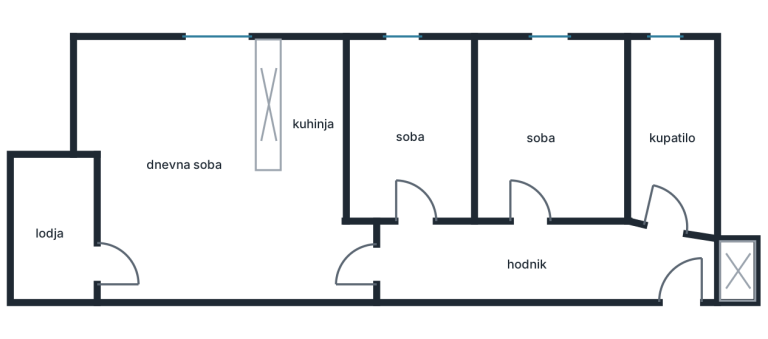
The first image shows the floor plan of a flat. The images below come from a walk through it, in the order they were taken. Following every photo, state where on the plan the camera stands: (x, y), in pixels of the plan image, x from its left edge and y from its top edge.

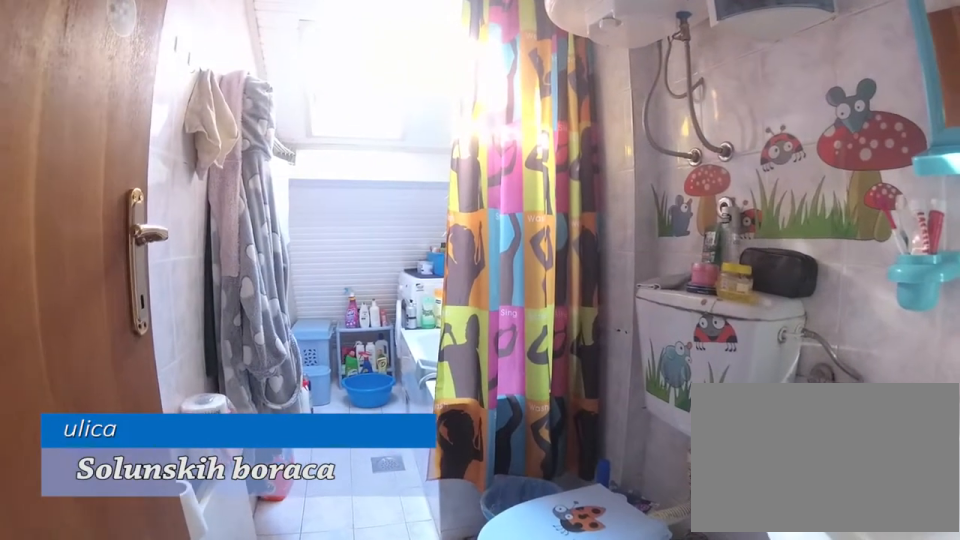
(664, 227)
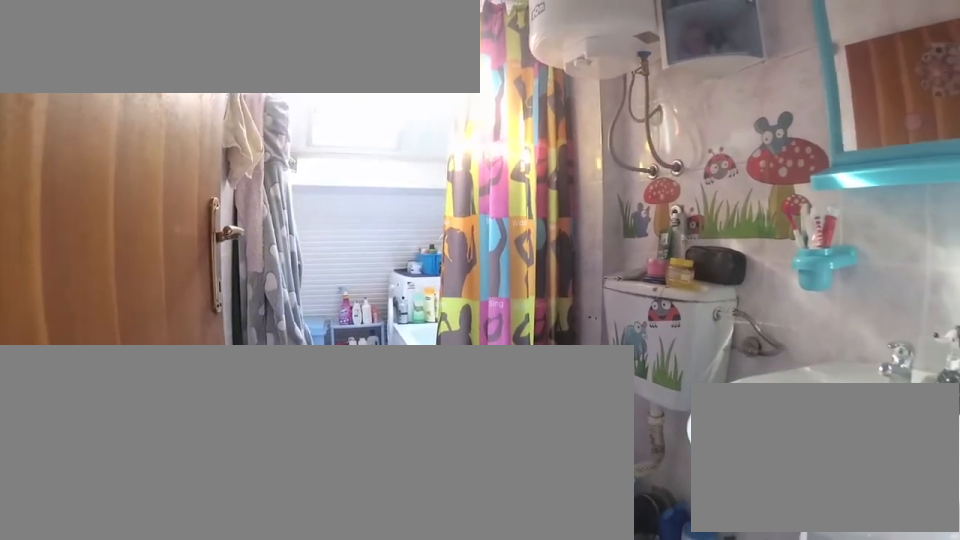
(665, 226)
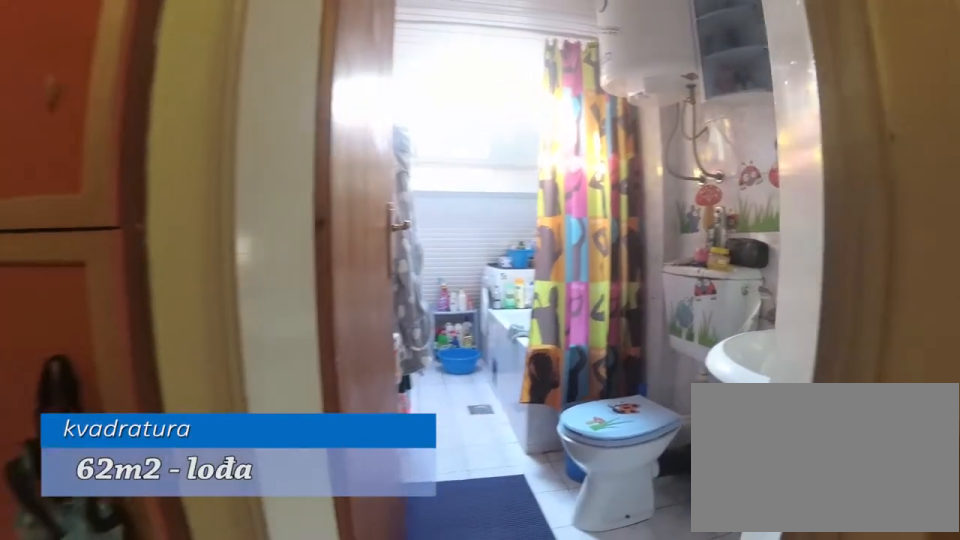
(666, 251)
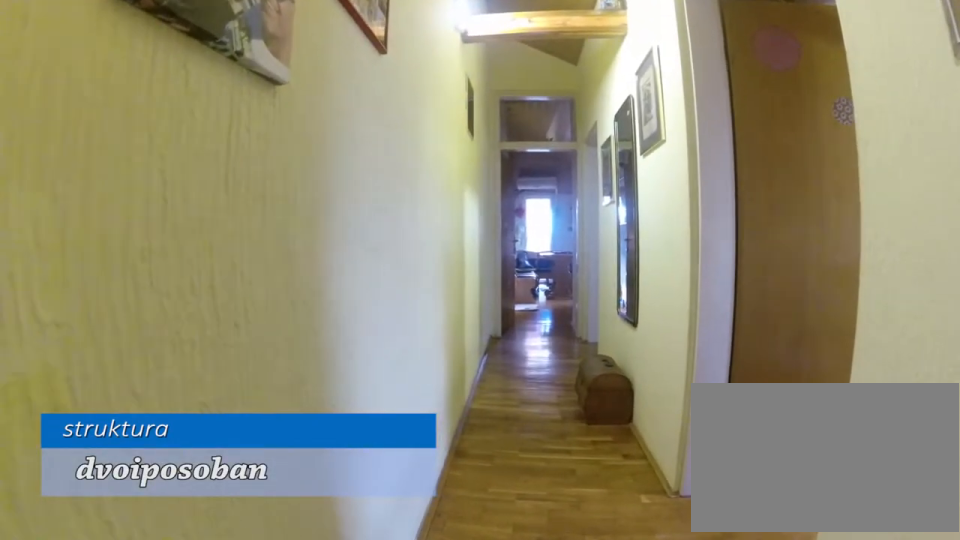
(620, 260)
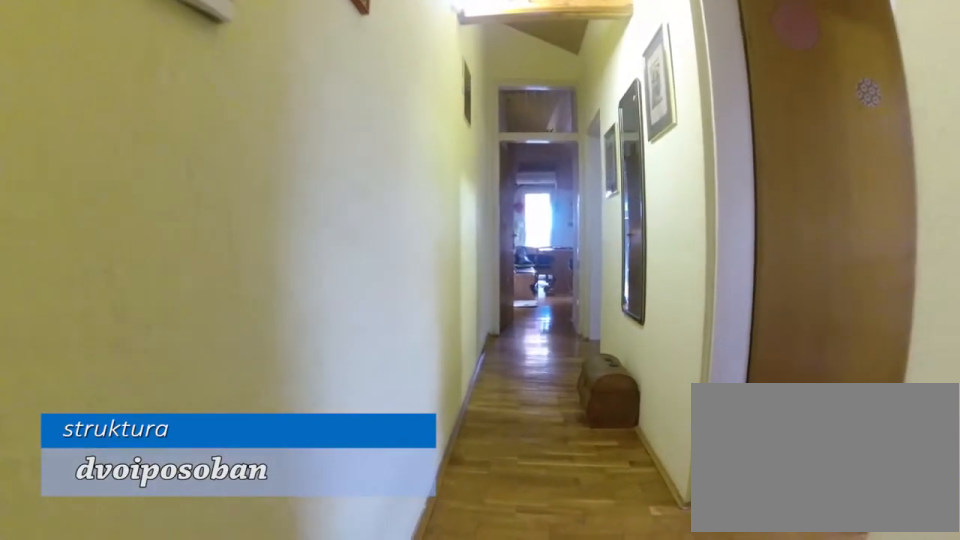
(611, 262)
